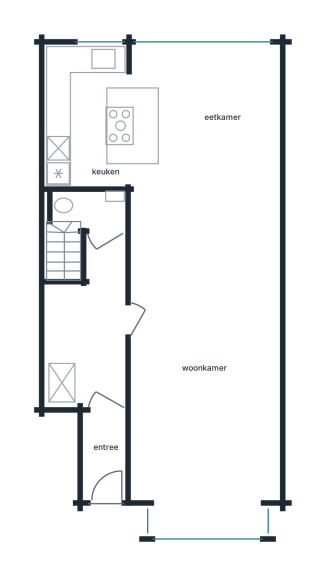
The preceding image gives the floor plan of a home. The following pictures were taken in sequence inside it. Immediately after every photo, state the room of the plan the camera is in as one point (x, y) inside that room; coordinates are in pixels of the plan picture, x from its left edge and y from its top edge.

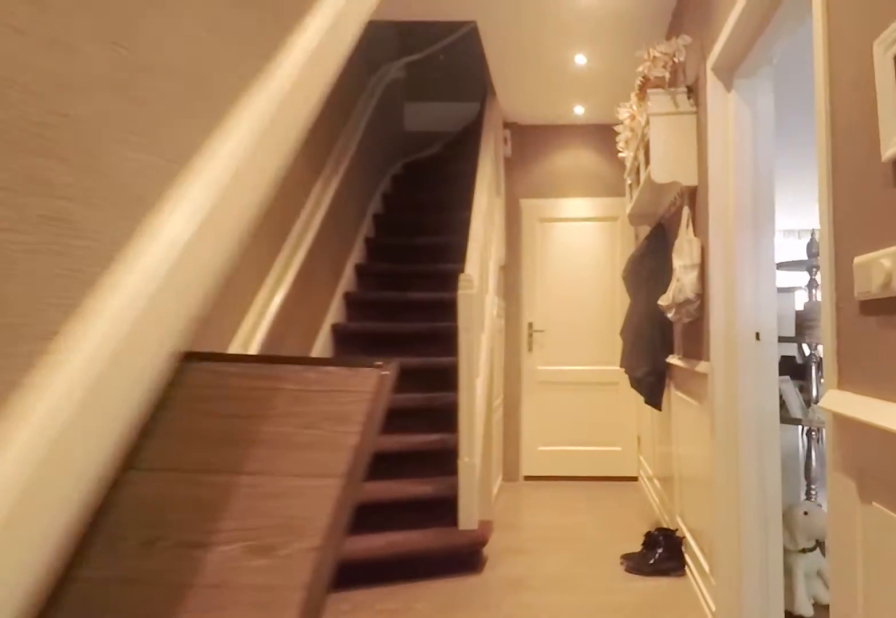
(93, 359)
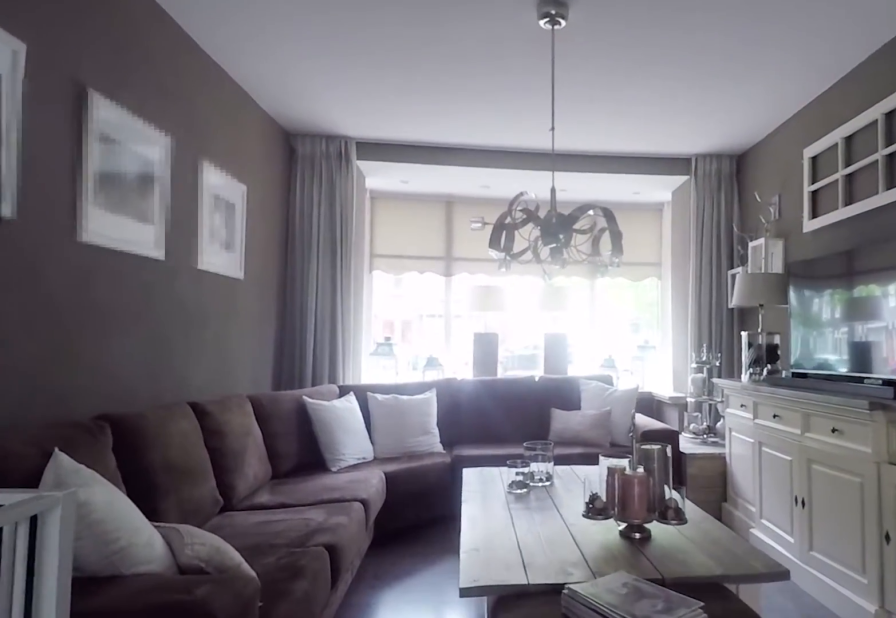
(203, 277)
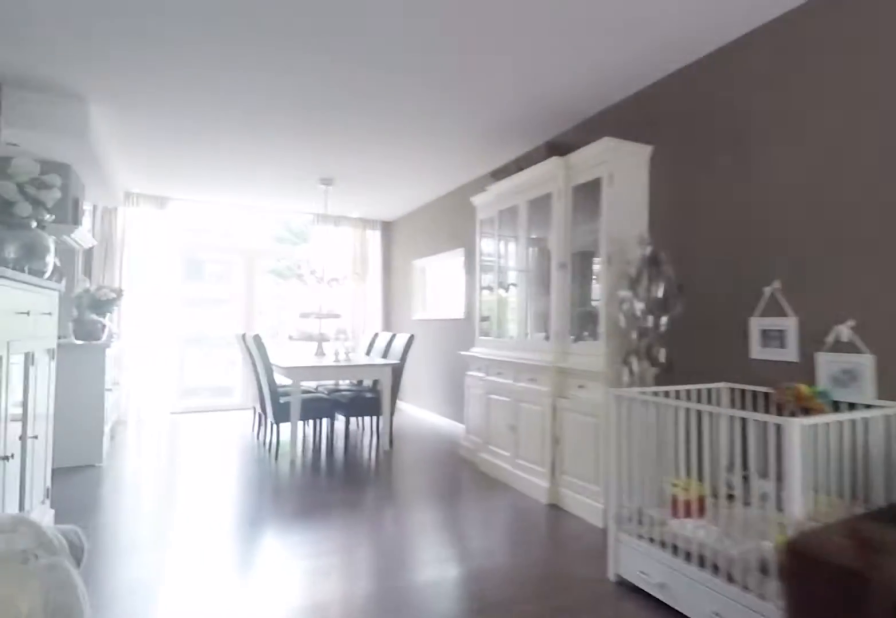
(203, 277)
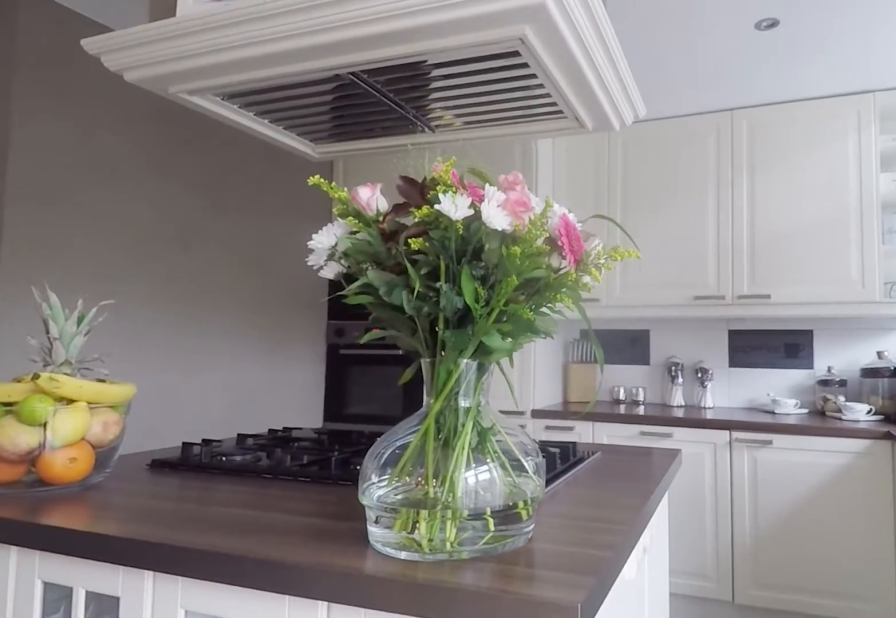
(141, 98)
